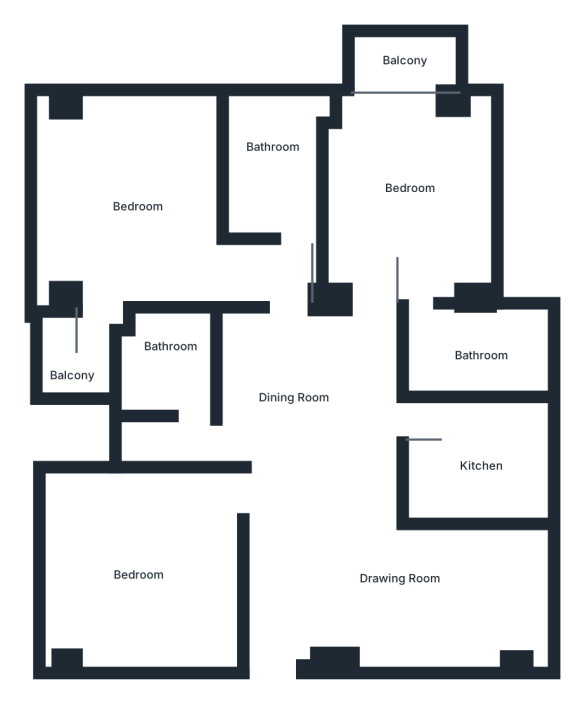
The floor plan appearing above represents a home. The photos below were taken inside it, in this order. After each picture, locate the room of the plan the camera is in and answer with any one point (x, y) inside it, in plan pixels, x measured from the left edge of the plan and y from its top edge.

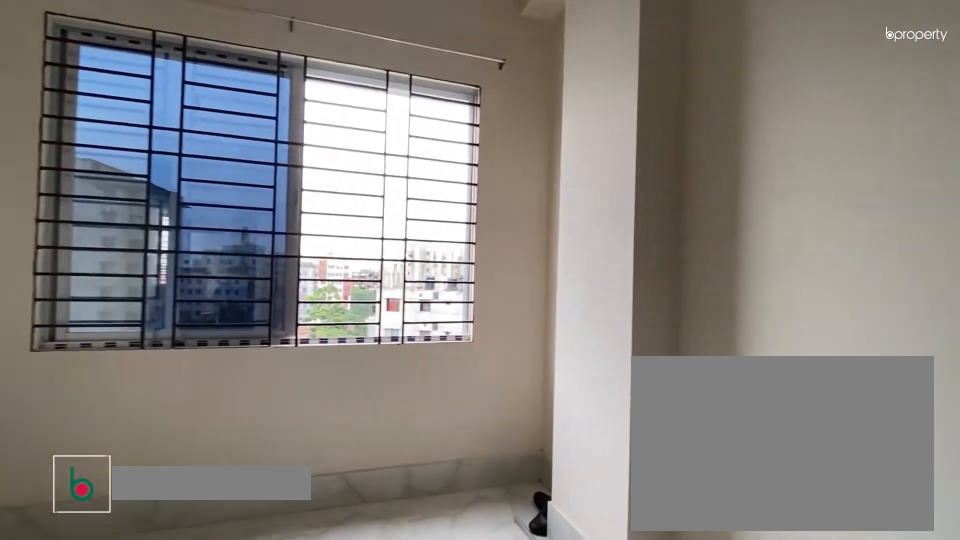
(421, 598)
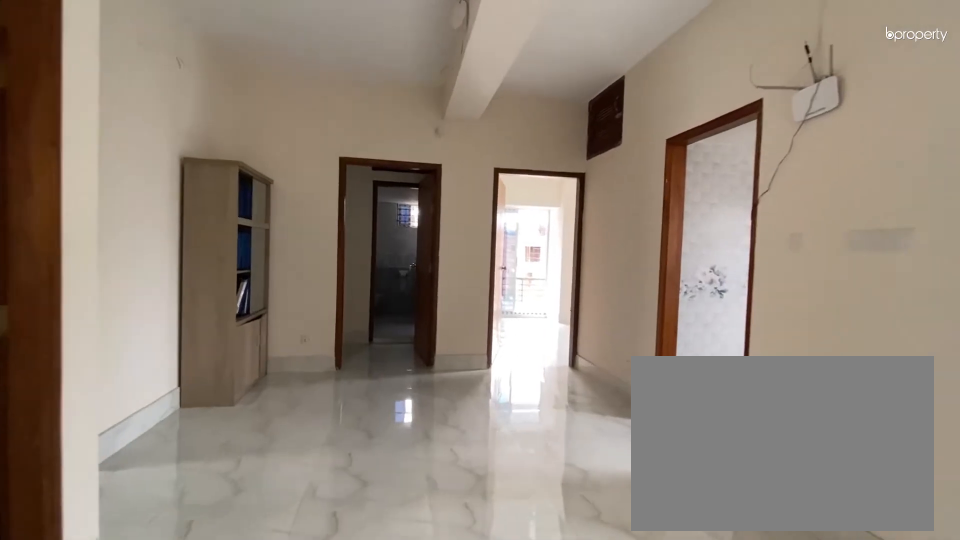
(316, 403)
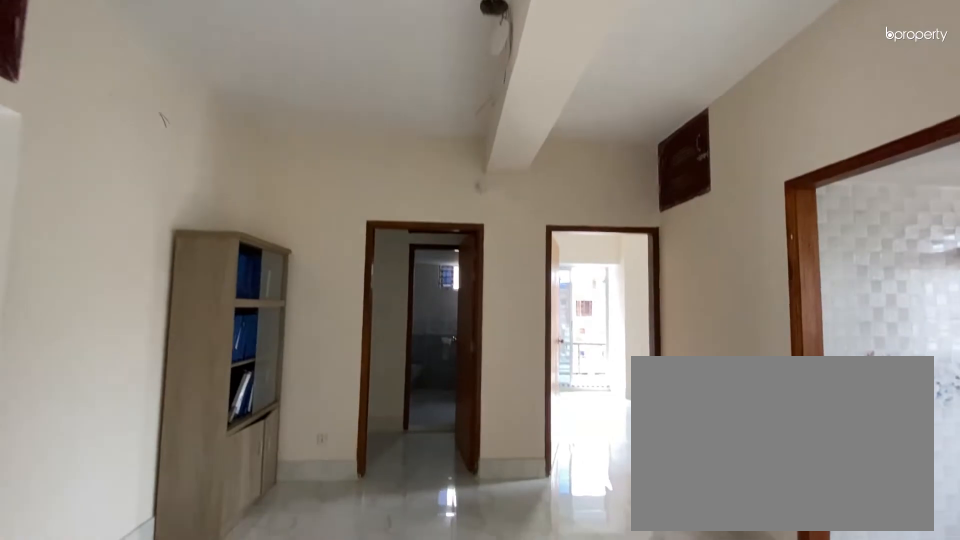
(316, 403)
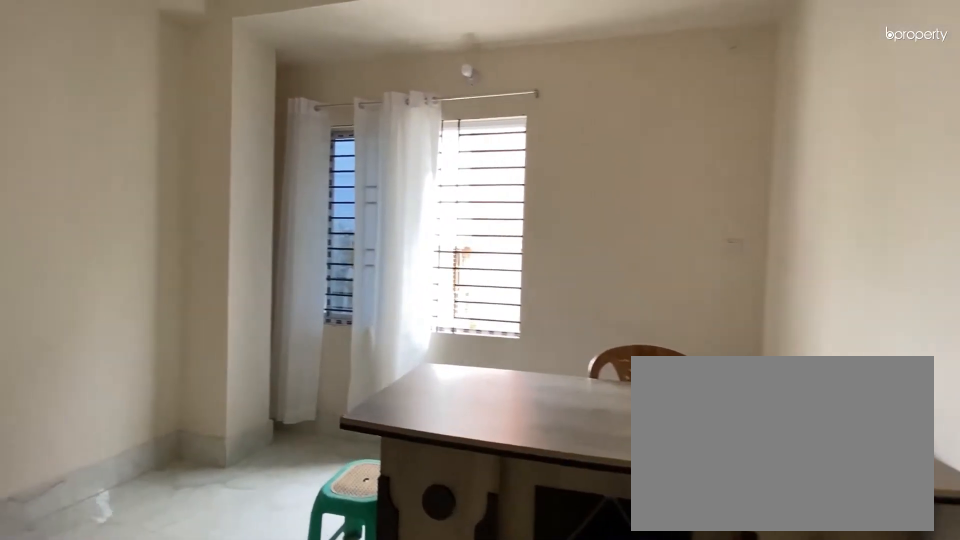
(146, 568)
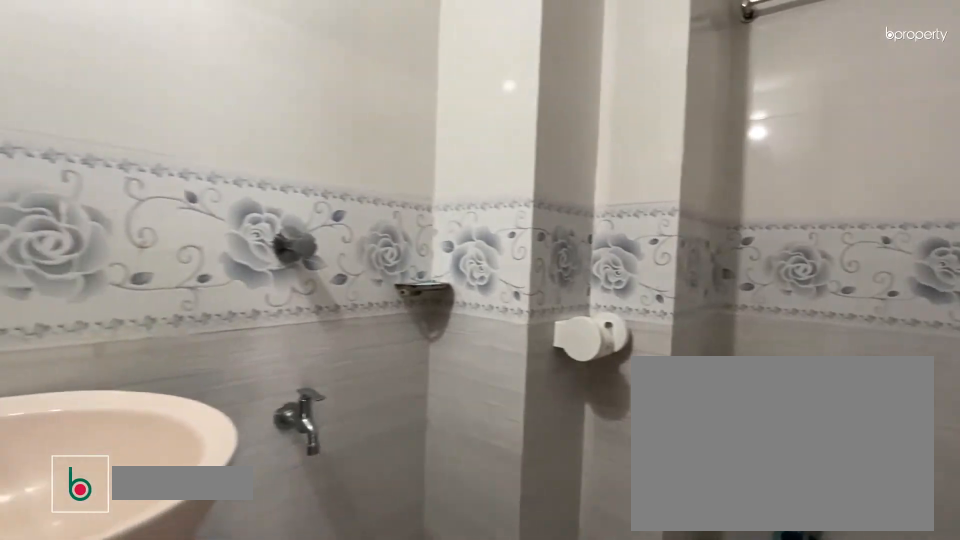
(171, 357)
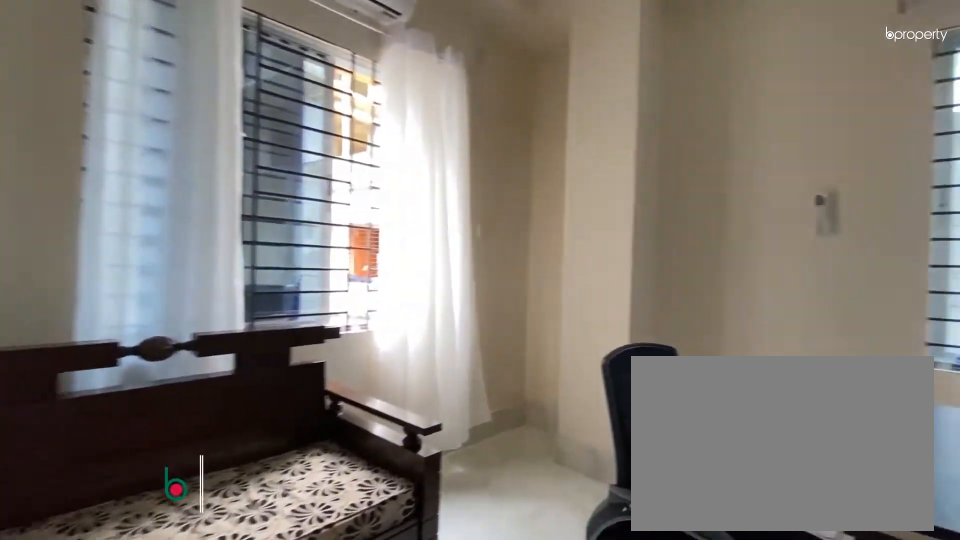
(134, 211)
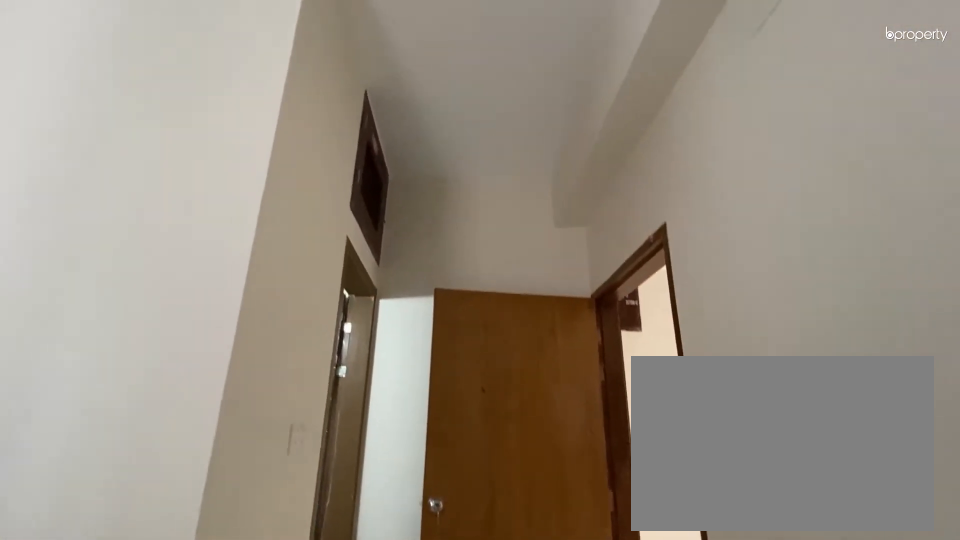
(133, 211)
